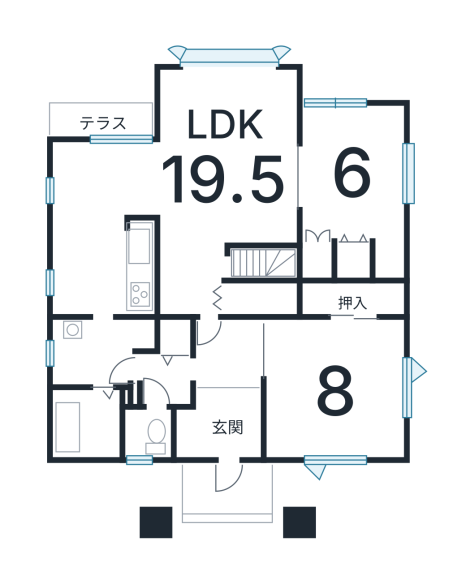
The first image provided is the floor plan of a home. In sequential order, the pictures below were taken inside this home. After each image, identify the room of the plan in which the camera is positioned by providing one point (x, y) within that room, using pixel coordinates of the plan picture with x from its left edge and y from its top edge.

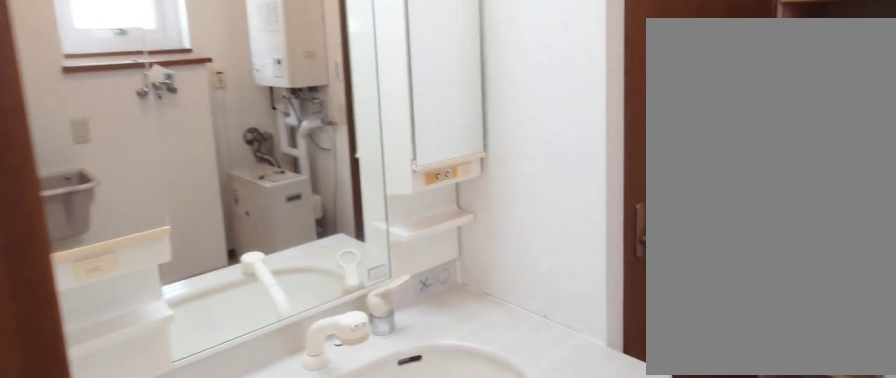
(91, 347)
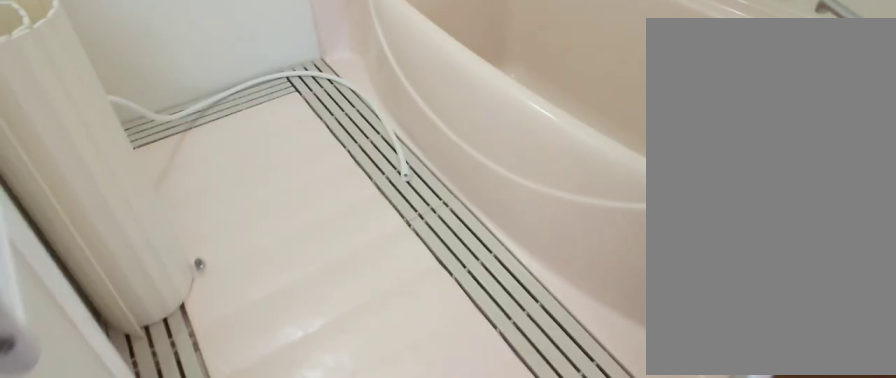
(76, 433)
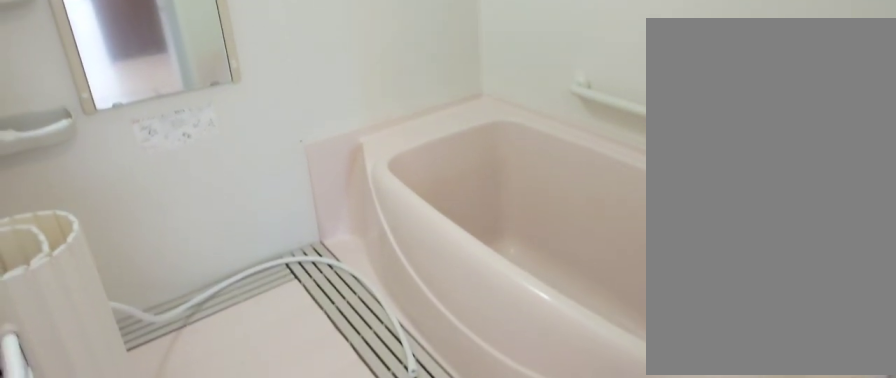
(76, 433)
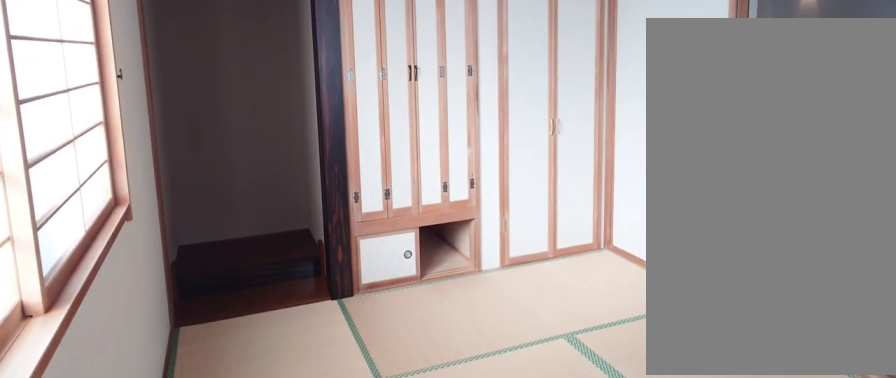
(344, 181)
